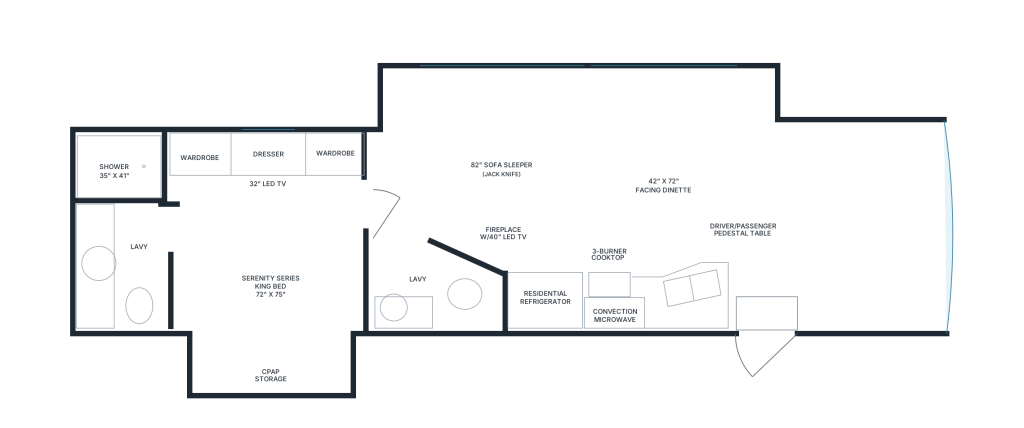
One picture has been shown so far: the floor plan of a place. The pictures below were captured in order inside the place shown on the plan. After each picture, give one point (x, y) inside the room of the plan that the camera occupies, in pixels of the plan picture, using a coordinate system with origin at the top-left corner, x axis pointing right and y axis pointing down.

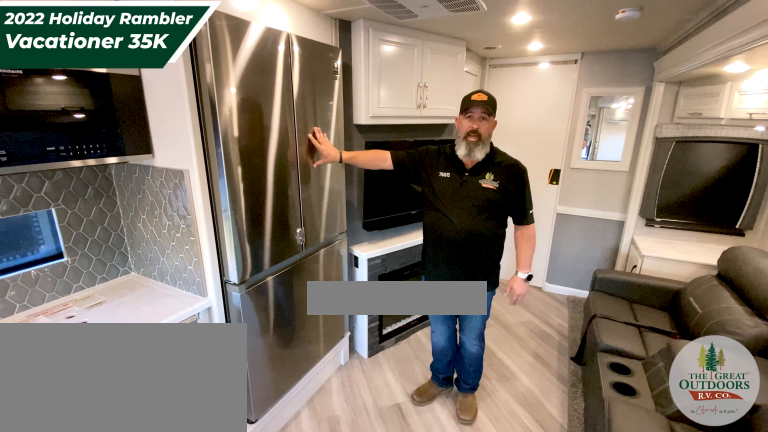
(575, 196)
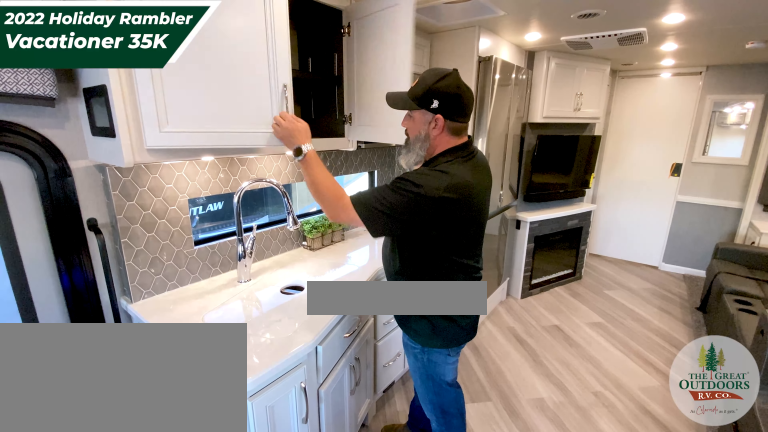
(575, 196)
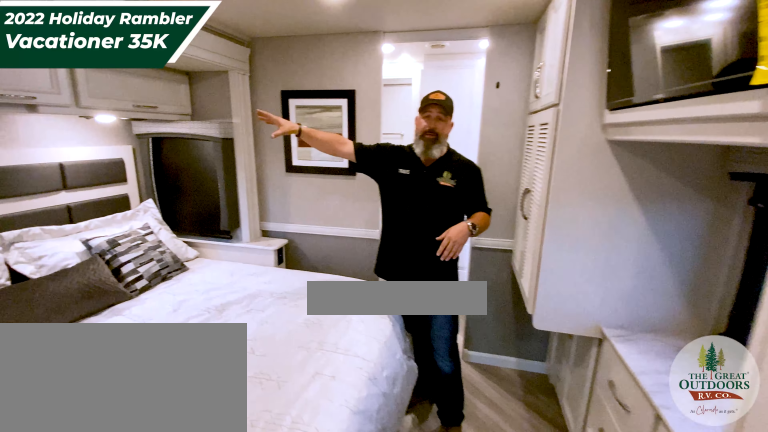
(267, 259)
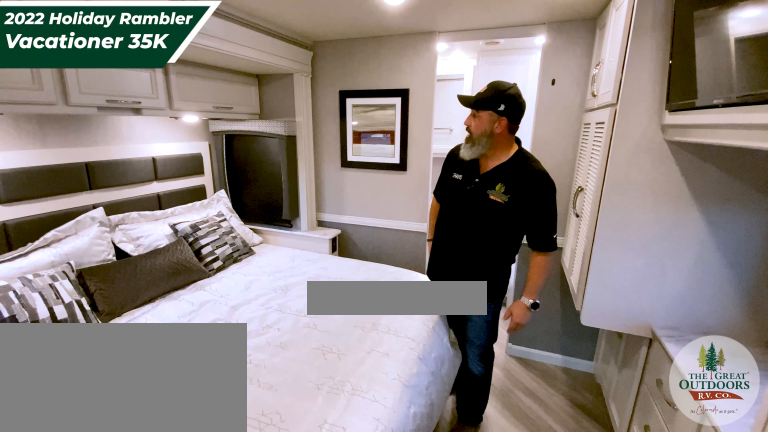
(267, 259)
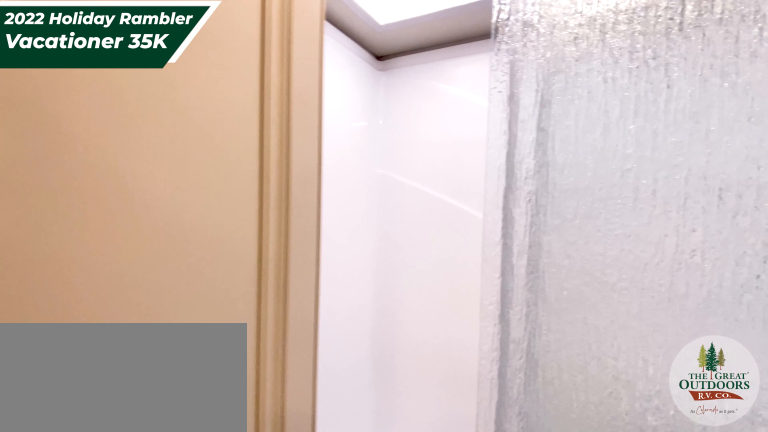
(122, 219)
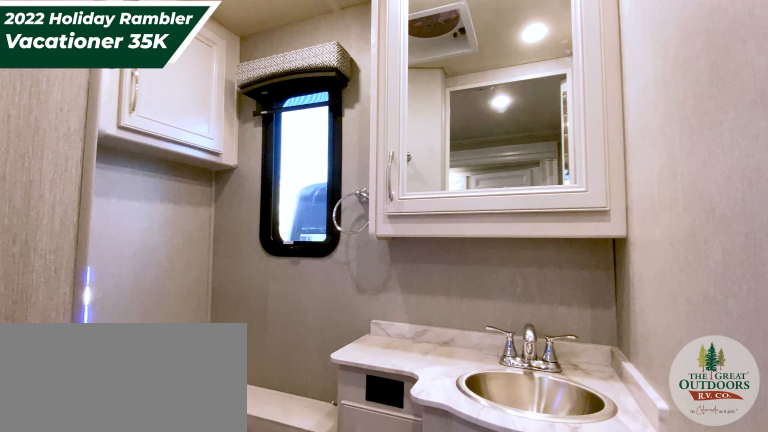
(428, 286)
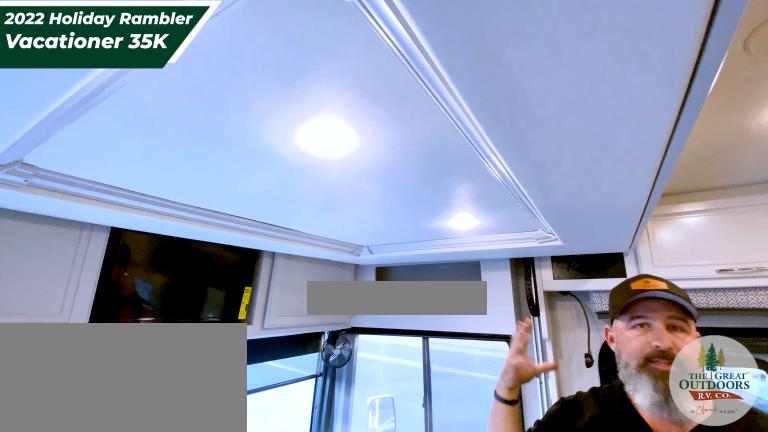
(880, 235)
